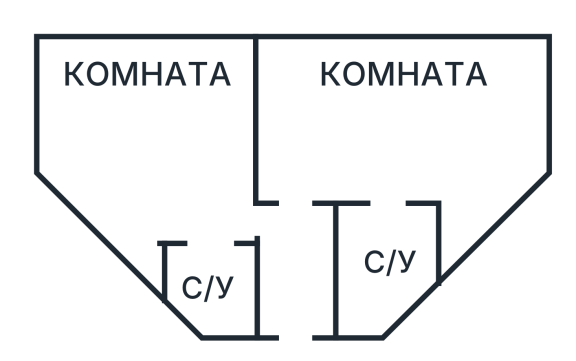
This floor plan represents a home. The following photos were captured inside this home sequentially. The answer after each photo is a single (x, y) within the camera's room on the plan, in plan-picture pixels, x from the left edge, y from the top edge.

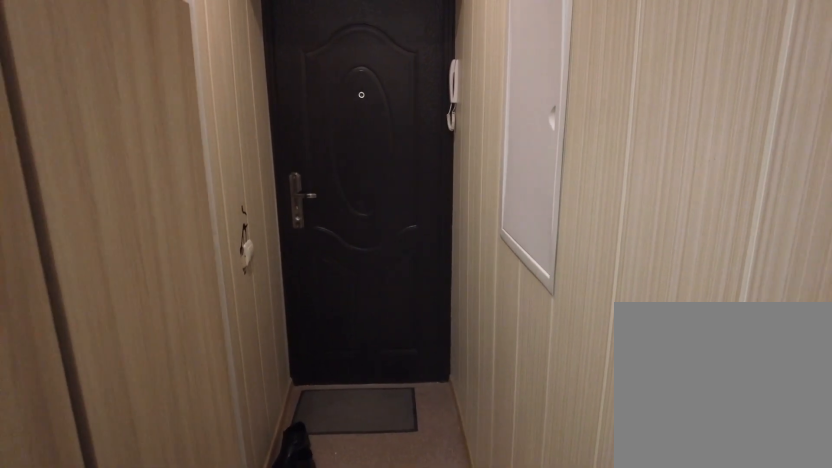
(302, 285)
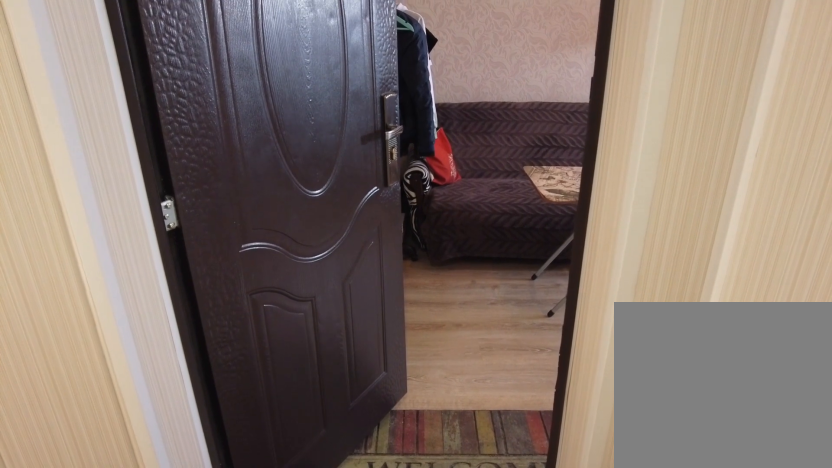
(302, 285)
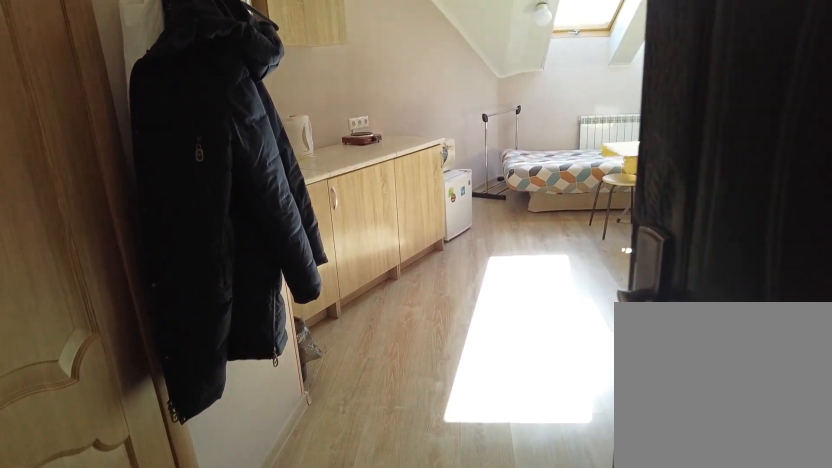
(277, 230)
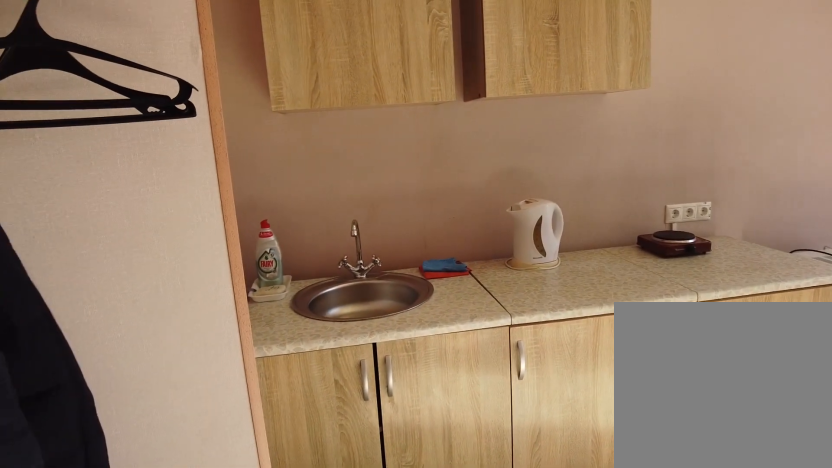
(188, 193)
